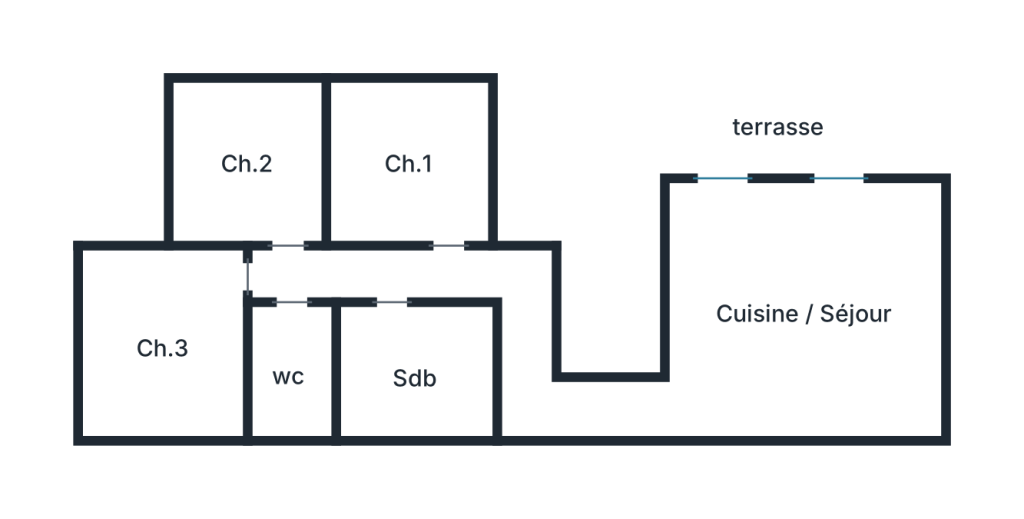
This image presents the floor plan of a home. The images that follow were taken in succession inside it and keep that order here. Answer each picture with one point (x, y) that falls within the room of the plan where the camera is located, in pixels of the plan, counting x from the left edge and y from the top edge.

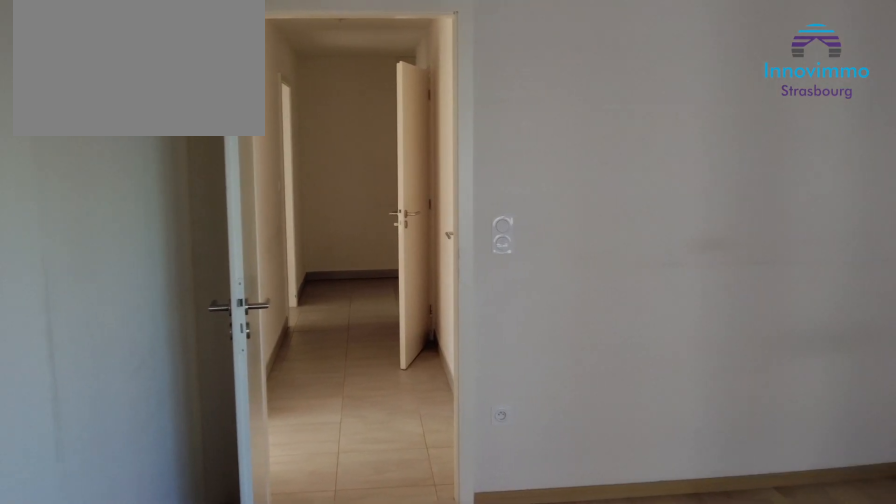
(173, 348)
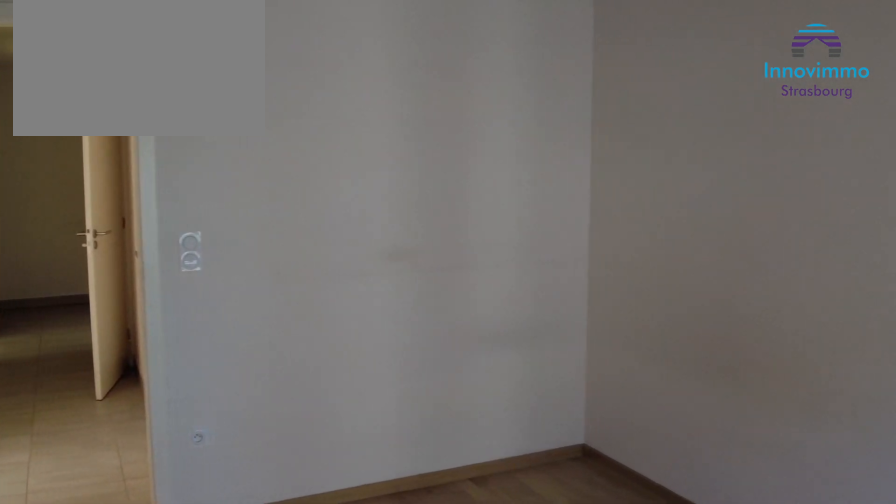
(173, 348)
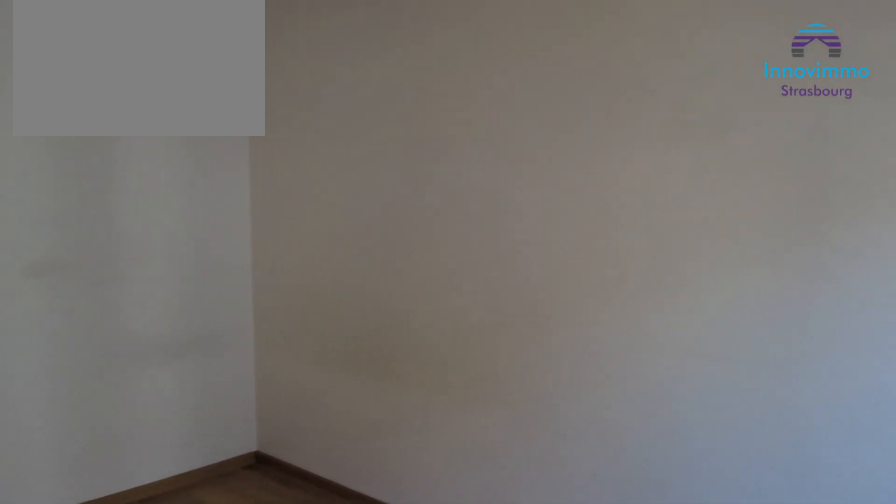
(173, 348)
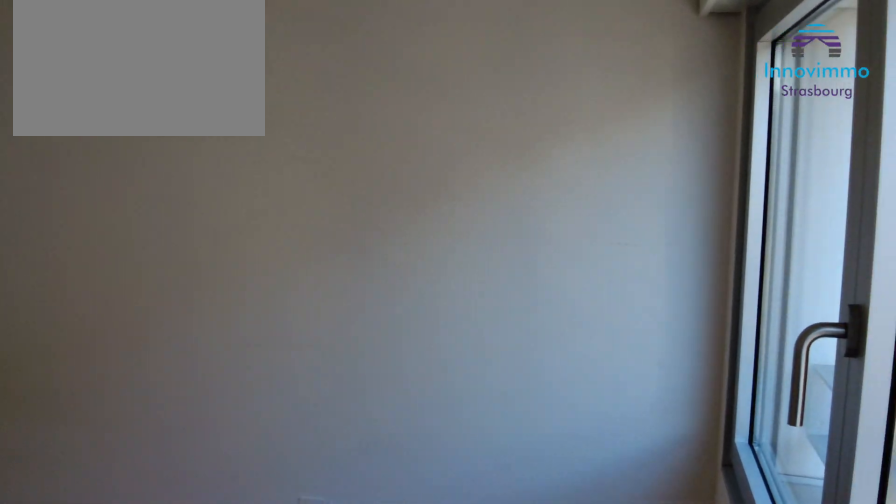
(173, 348)
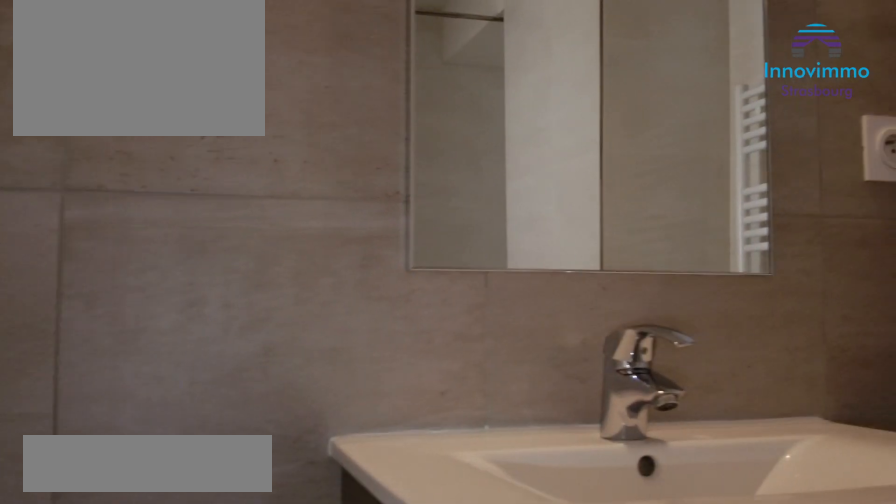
(428, 373)
